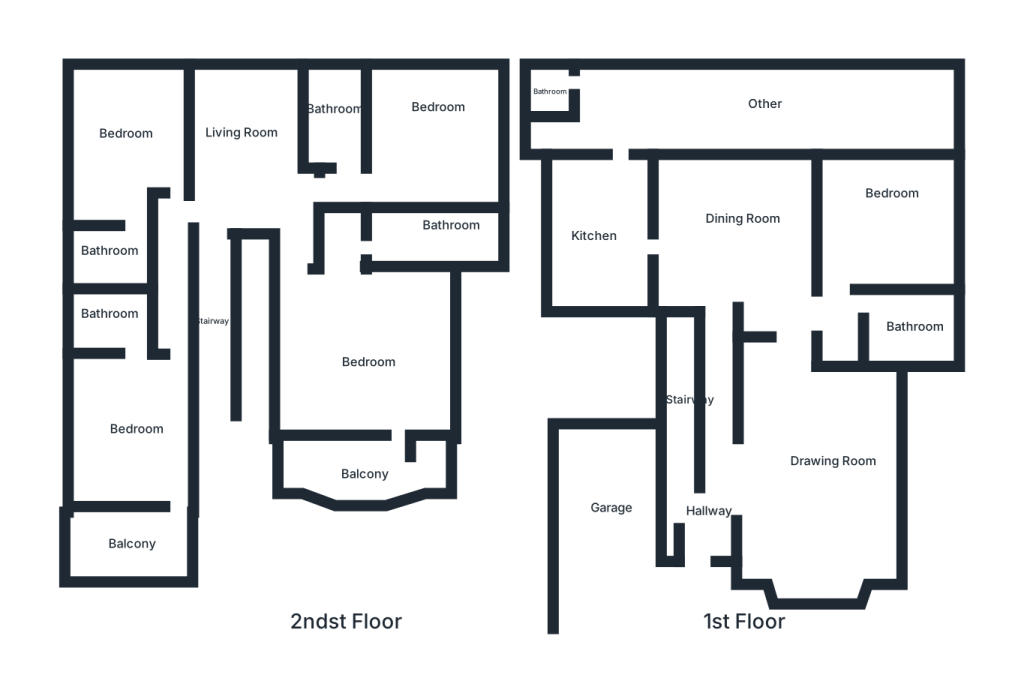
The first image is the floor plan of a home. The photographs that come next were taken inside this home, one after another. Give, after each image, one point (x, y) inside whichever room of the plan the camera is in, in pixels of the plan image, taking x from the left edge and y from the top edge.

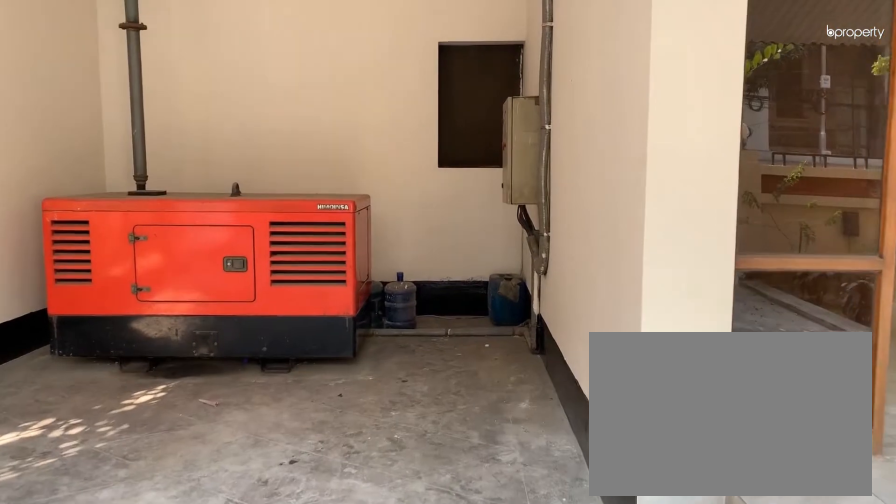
(611, 520)
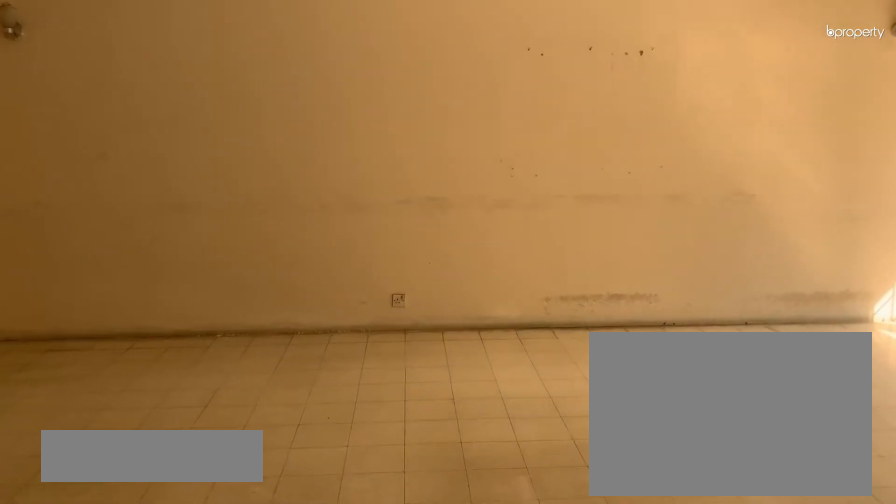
(822, 466)
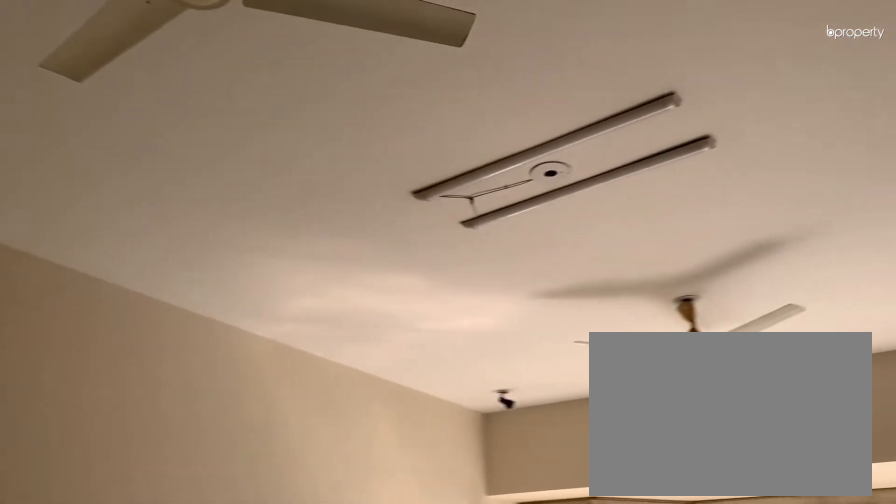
(822, 466)
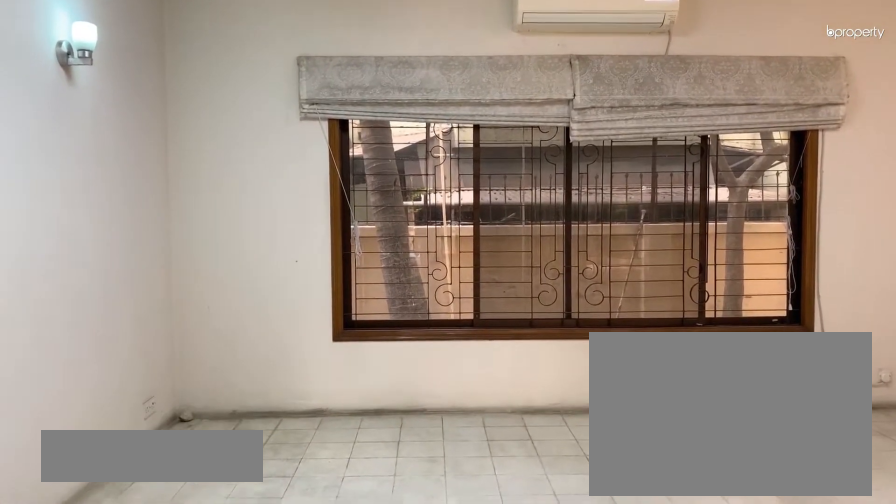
(746, 225)
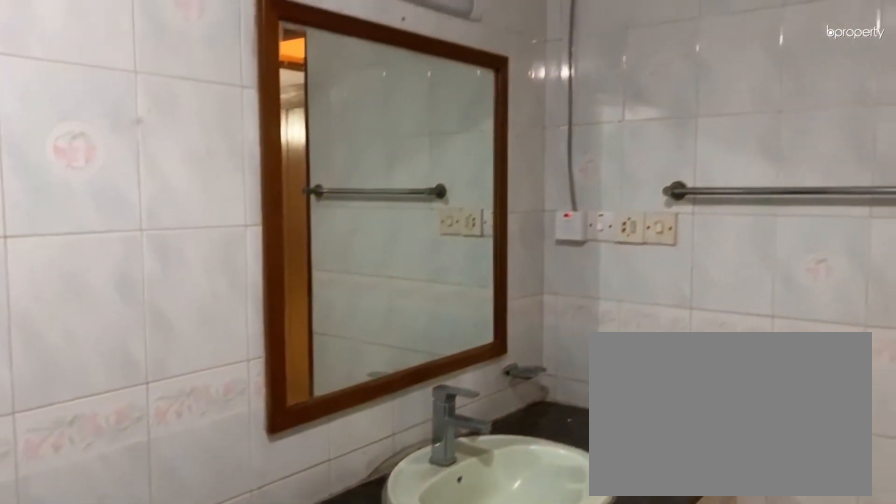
(906, 327)
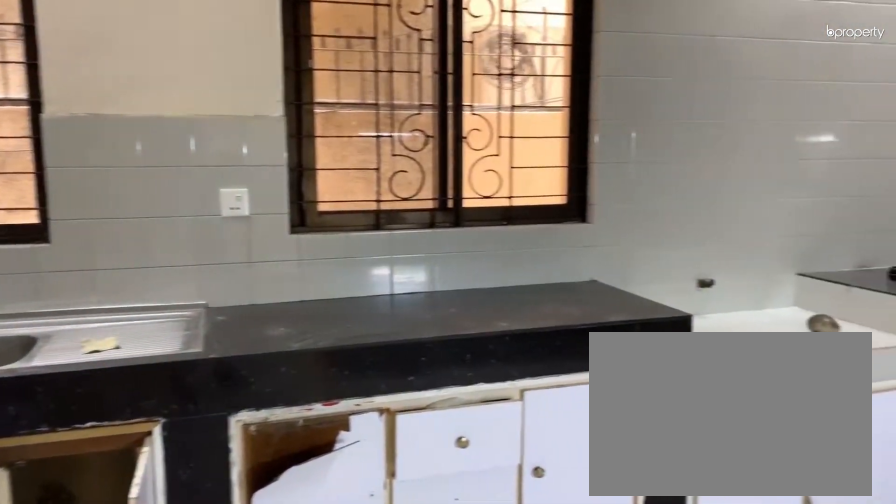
(577, 234)
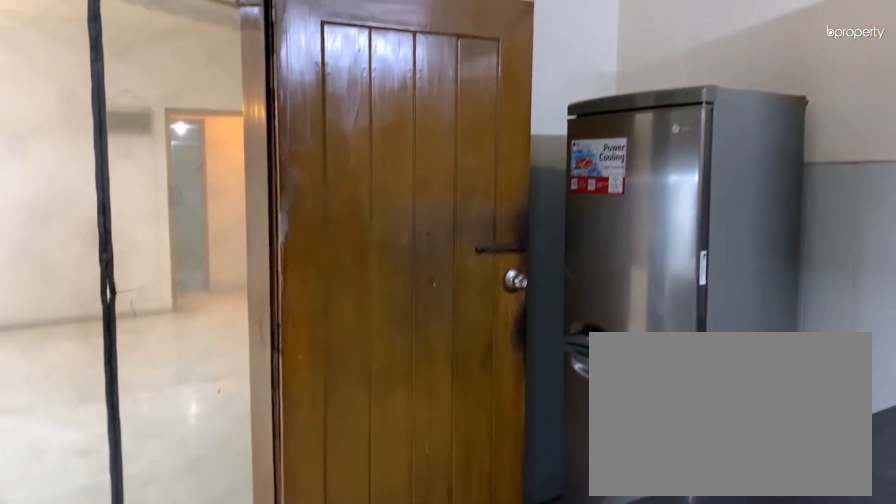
(577, 234)
